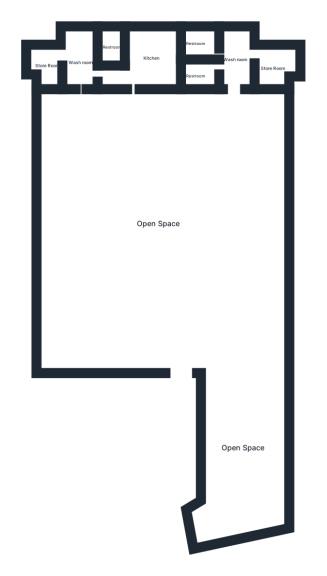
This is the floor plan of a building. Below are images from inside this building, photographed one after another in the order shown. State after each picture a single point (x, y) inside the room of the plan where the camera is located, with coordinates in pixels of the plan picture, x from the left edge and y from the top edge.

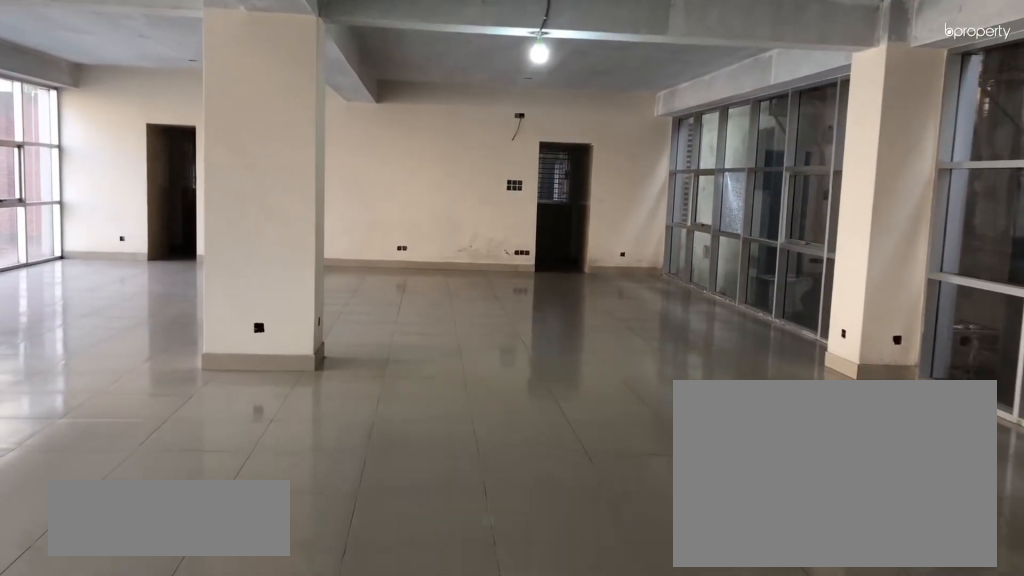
(156, 222)
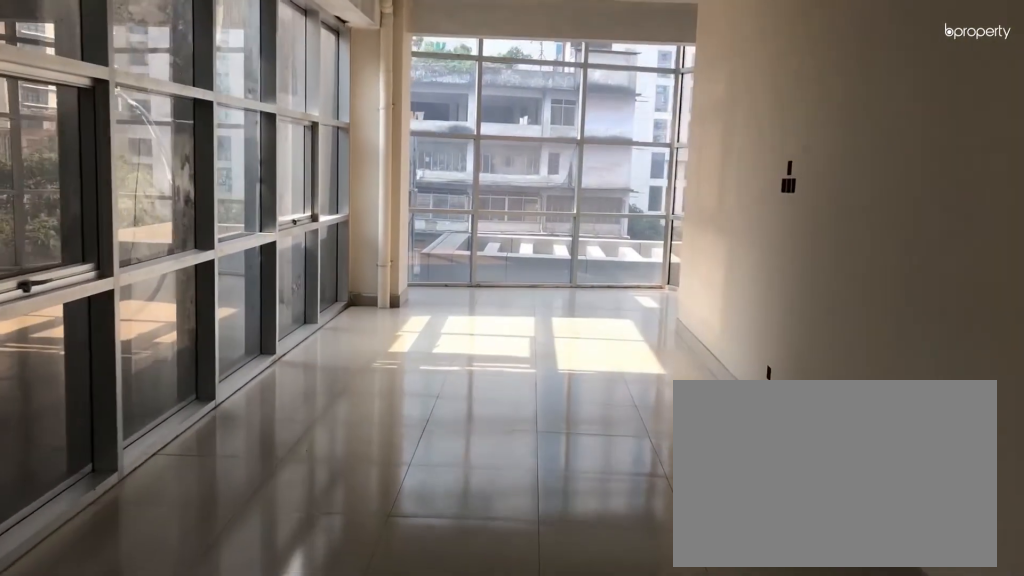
(245, 453)
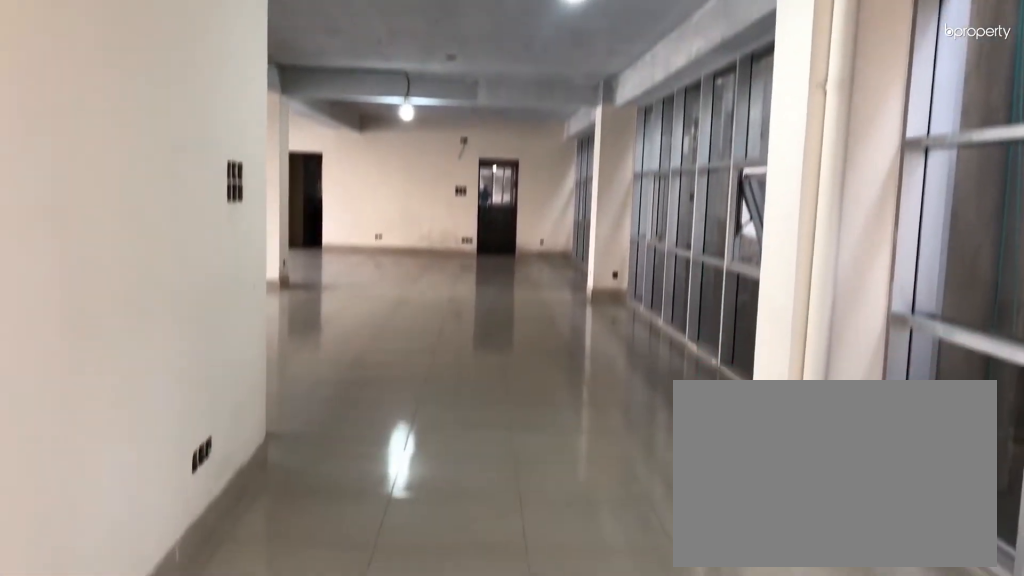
(245, 453)
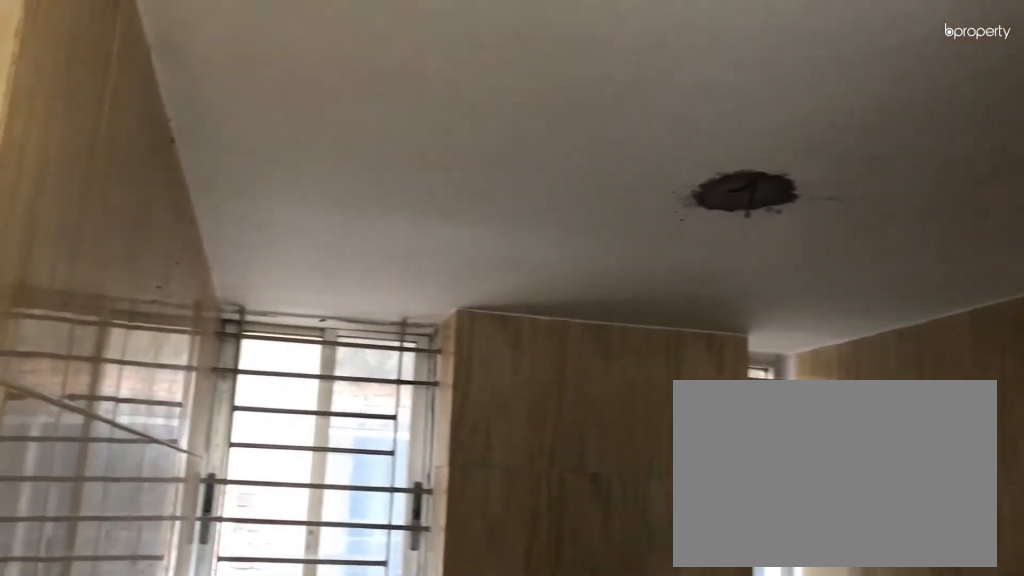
(153, 57)
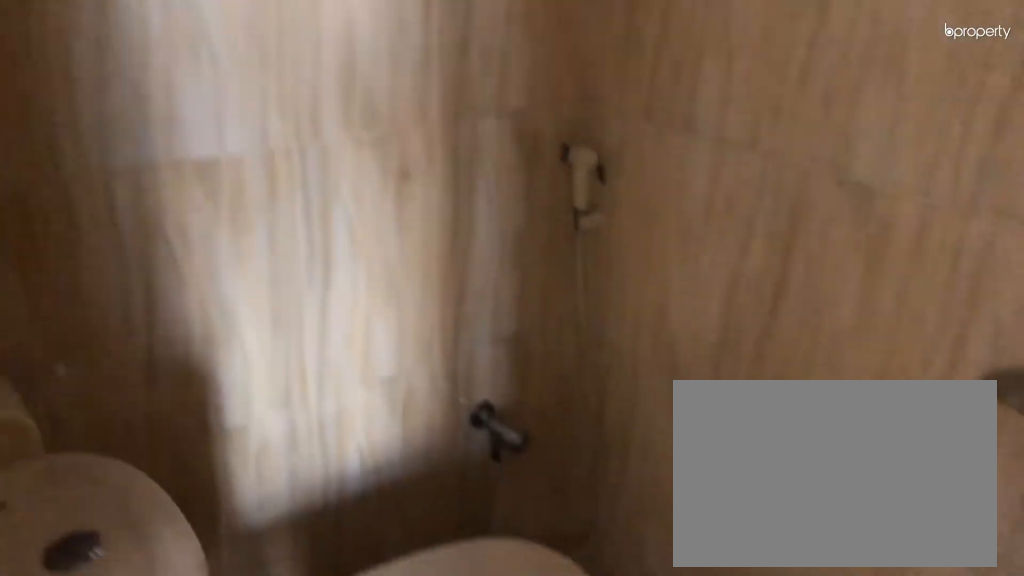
(113, 48)
